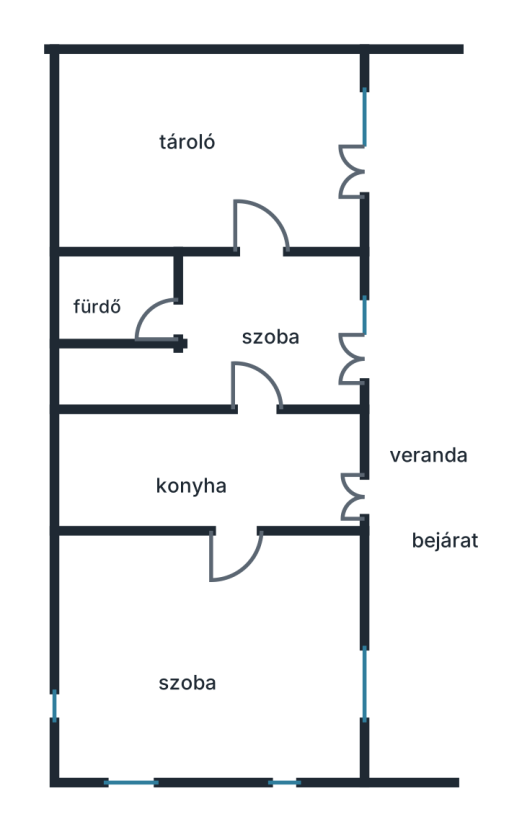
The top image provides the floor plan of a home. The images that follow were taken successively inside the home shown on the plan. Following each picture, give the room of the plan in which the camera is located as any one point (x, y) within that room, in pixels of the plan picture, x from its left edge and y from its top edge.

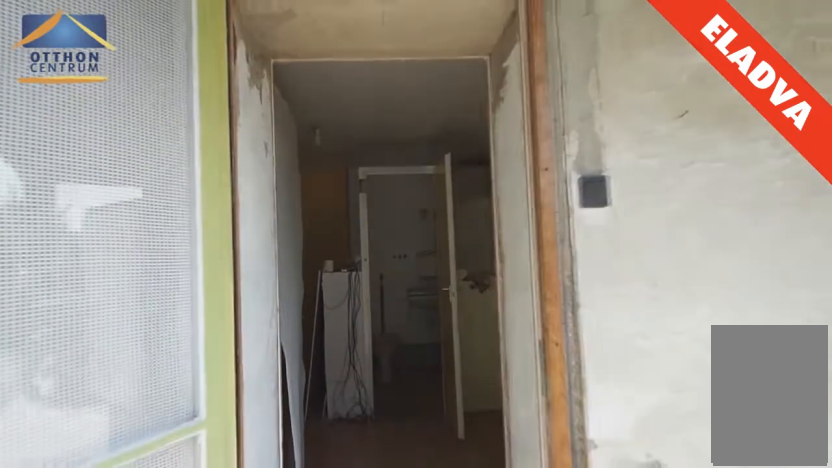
(389, 344)
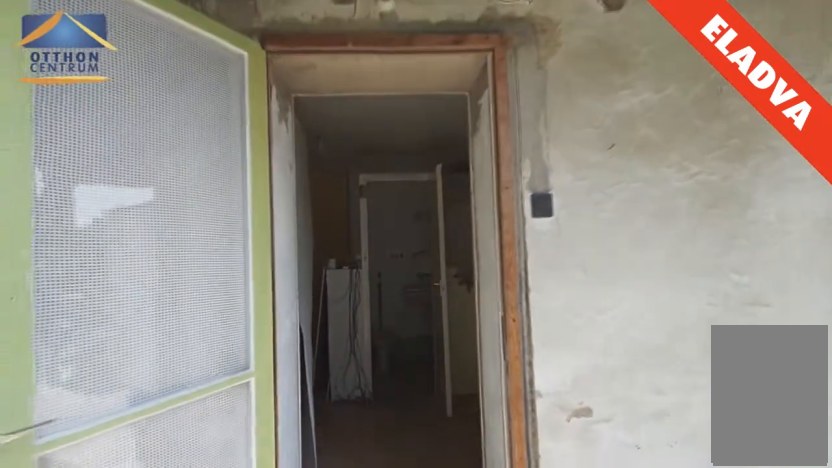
(419, 344)
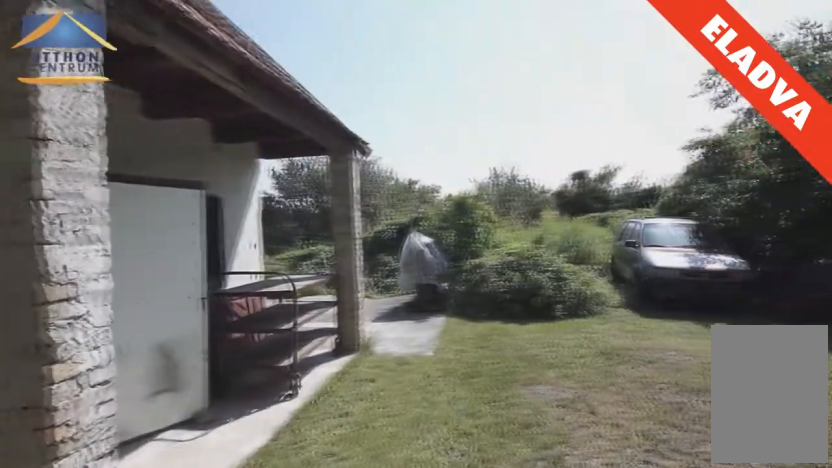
(420, 344)
